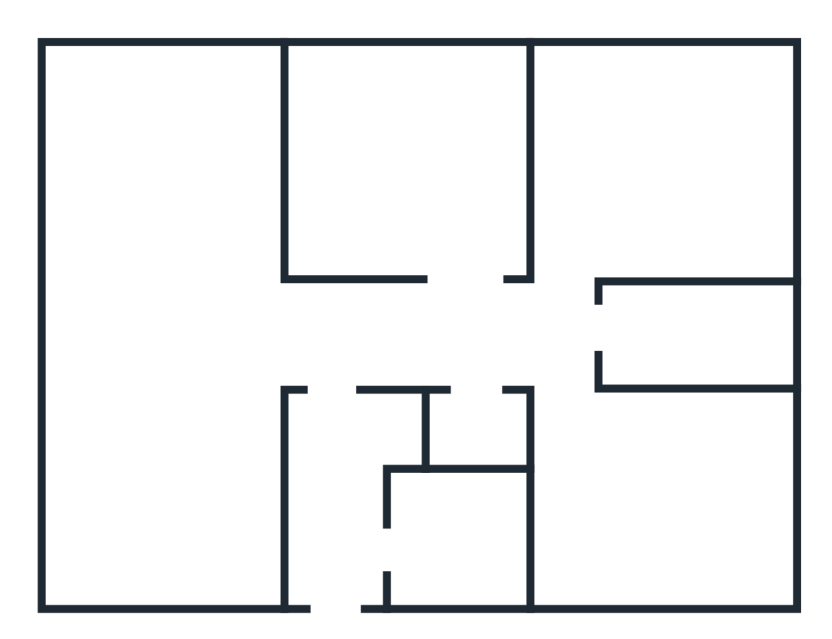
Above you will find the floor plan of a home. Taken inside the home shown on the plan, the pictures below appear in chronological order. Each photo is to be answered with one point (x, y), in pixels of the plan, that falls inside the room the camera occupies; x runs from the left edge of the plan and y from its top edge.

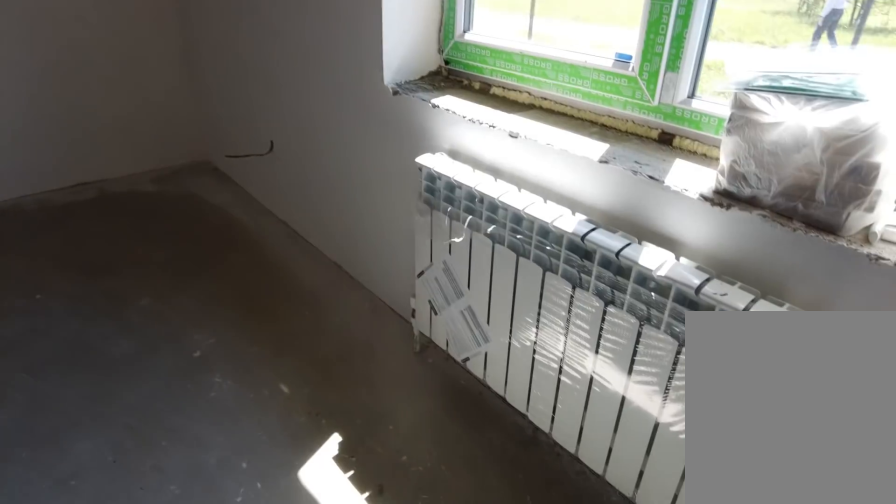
(607, 525)
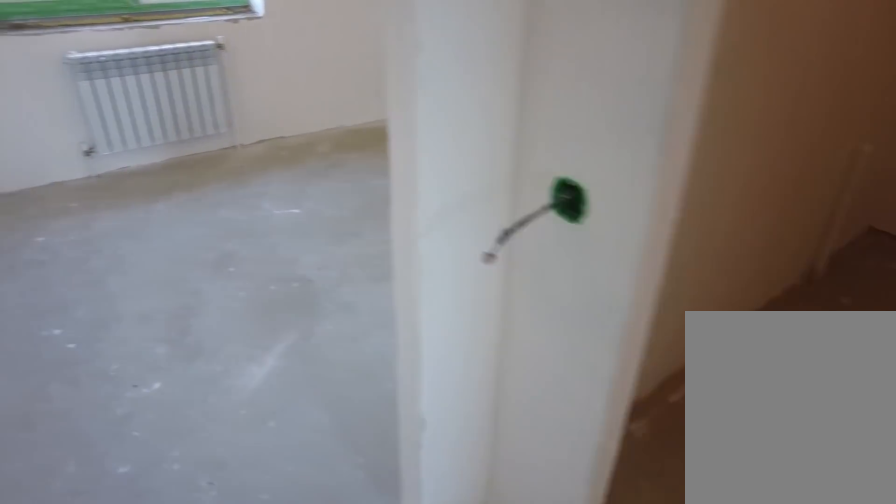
(564, 343)
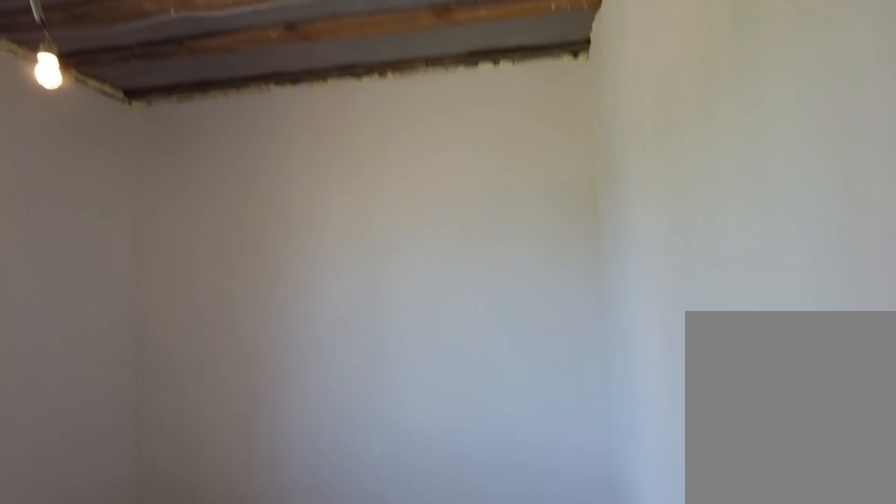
(584, 231)
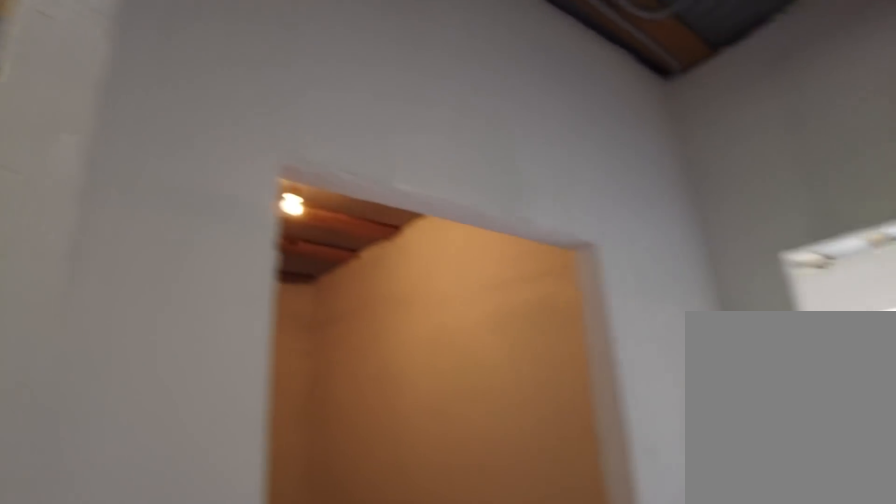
(584, 231)
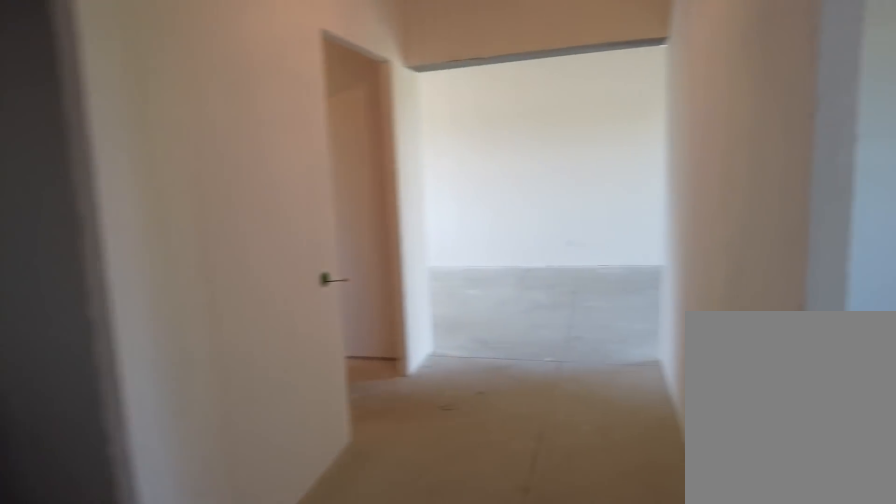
(553, 331)
